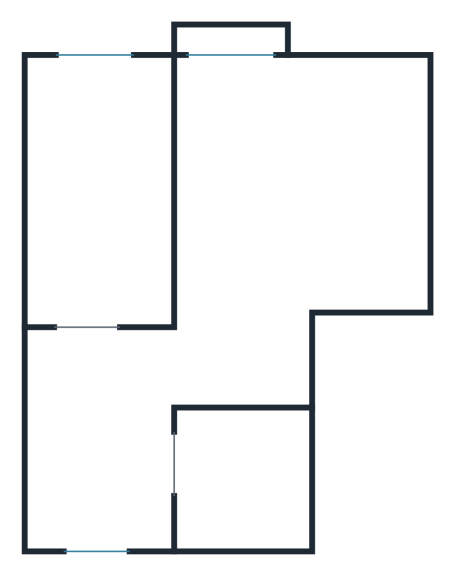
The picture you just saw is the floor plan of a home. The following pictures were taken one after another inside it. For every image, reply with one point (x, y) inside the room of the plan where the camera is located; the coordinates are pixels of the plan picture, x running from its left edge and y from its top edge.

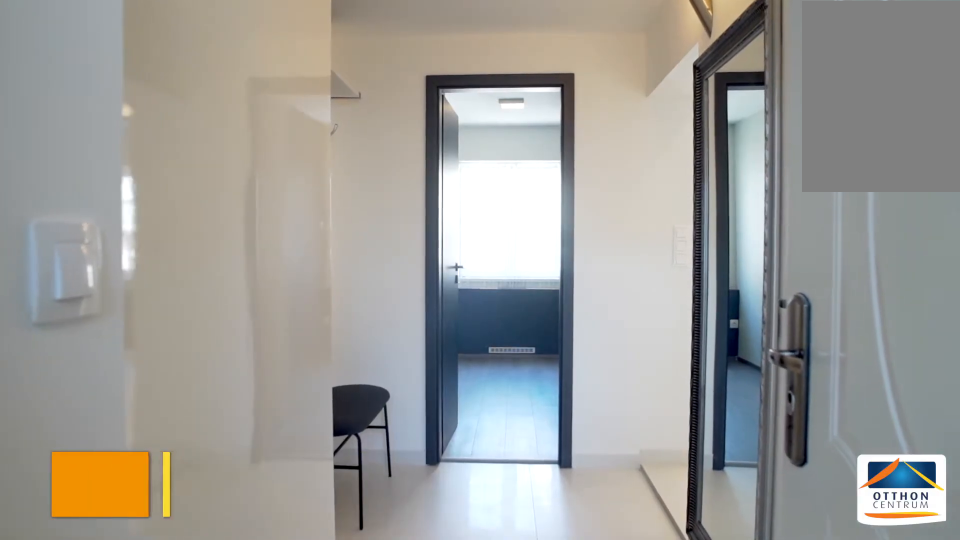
(96, 474)
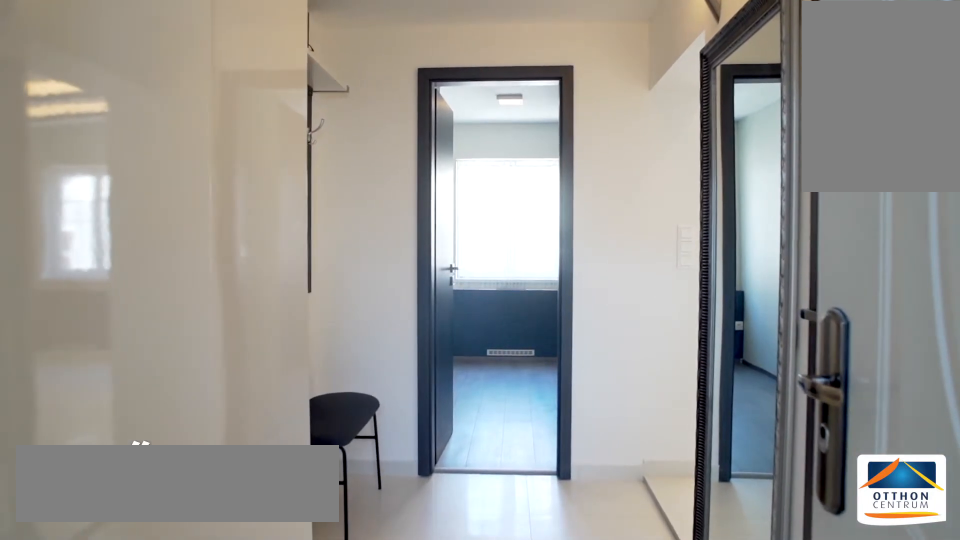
(96, 474)
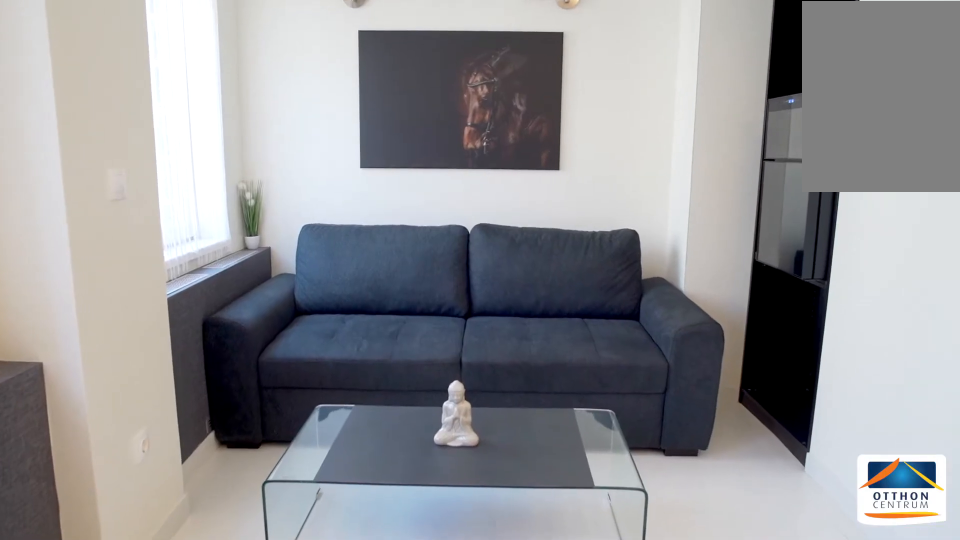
(273, 208)
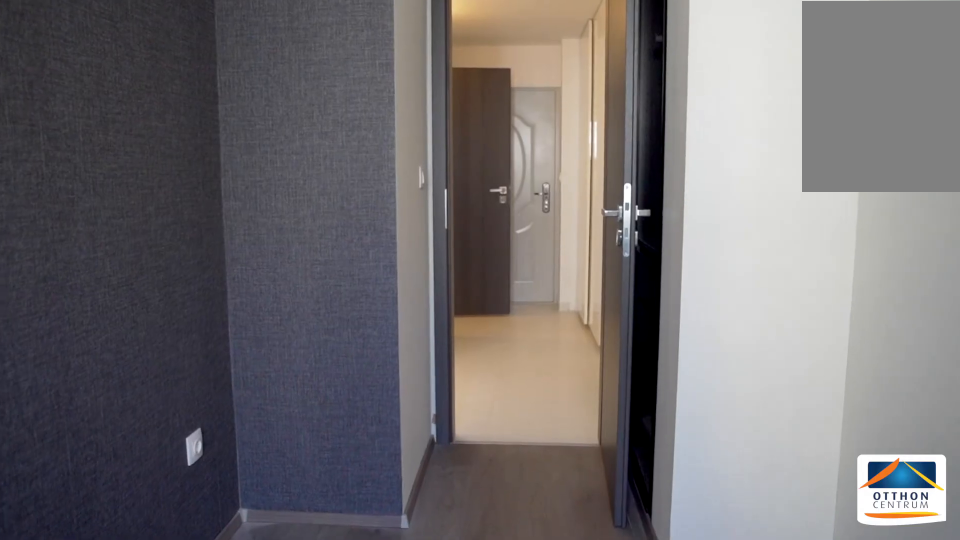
(98, 201)
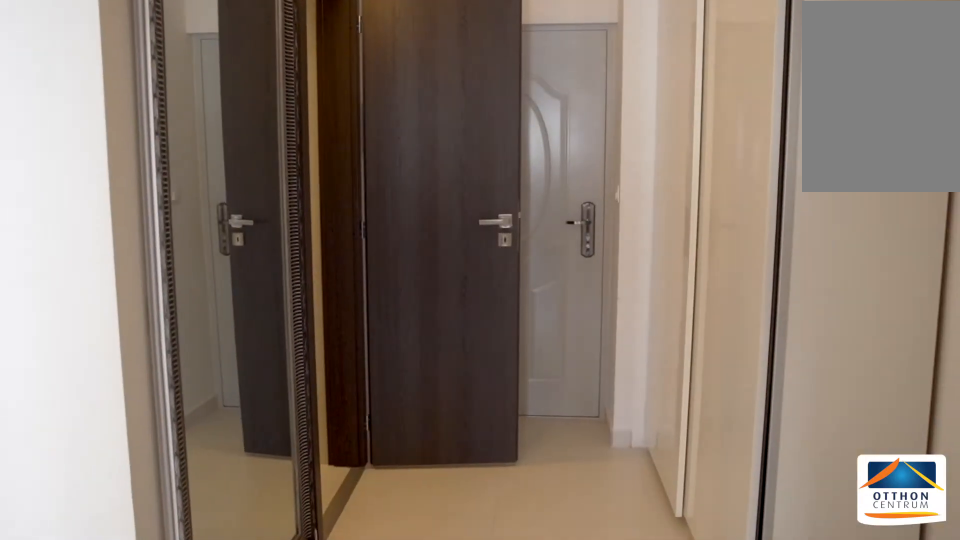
(99, 439)
